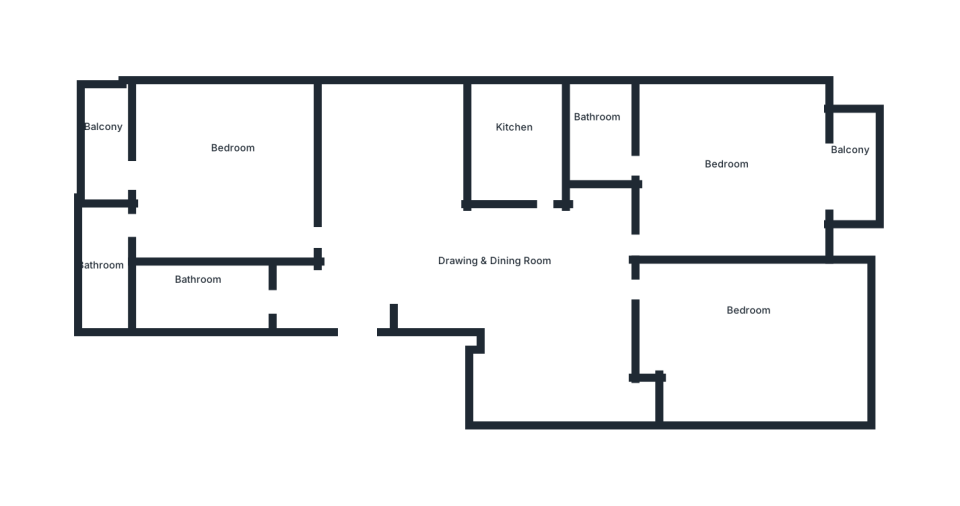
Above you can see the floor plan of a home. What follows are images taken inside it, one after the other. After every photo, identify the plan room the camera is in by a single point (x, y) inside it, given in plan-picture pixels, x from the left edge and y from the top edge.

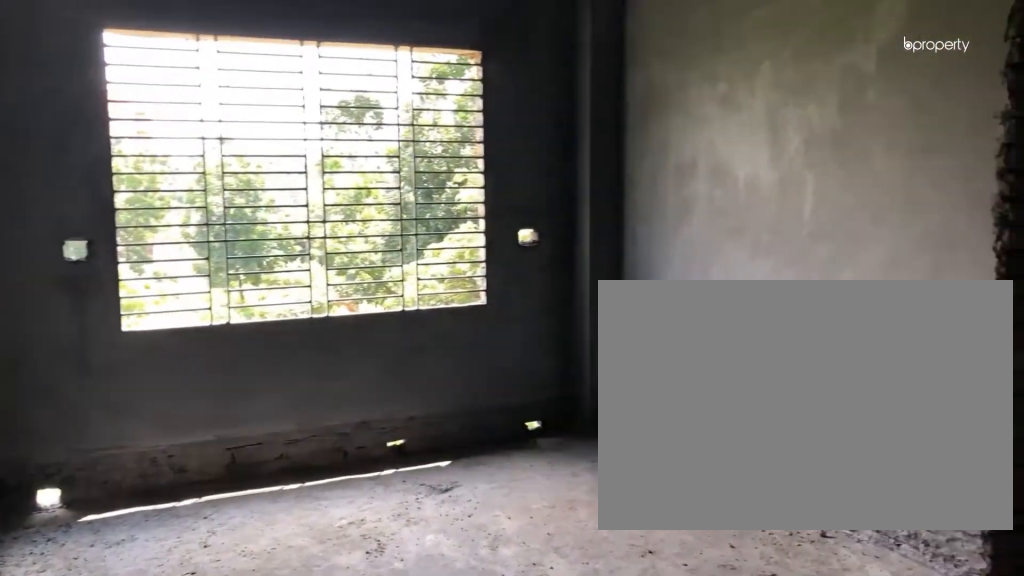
(377, 304)
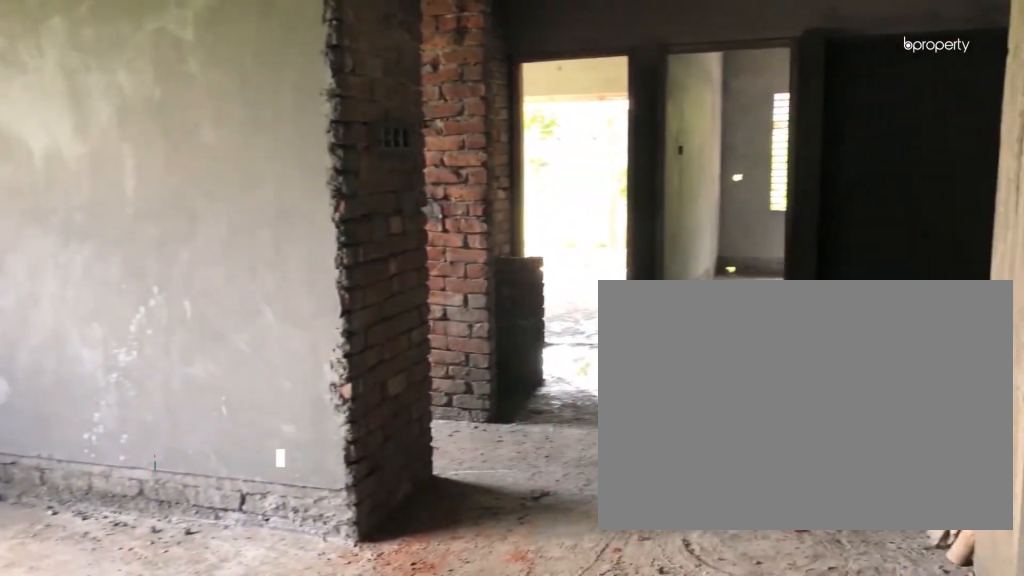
(377, 304)
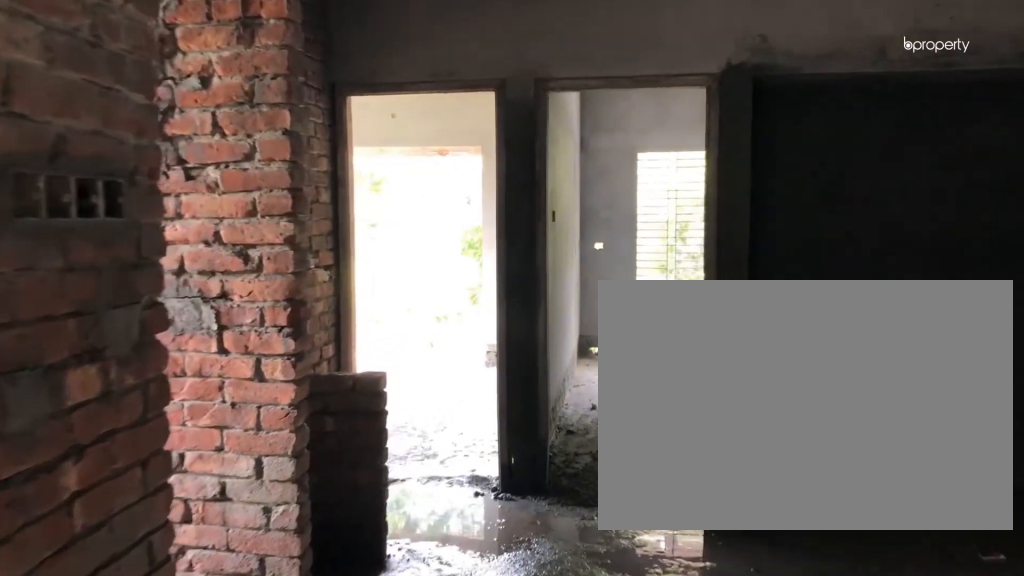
(533, 287)
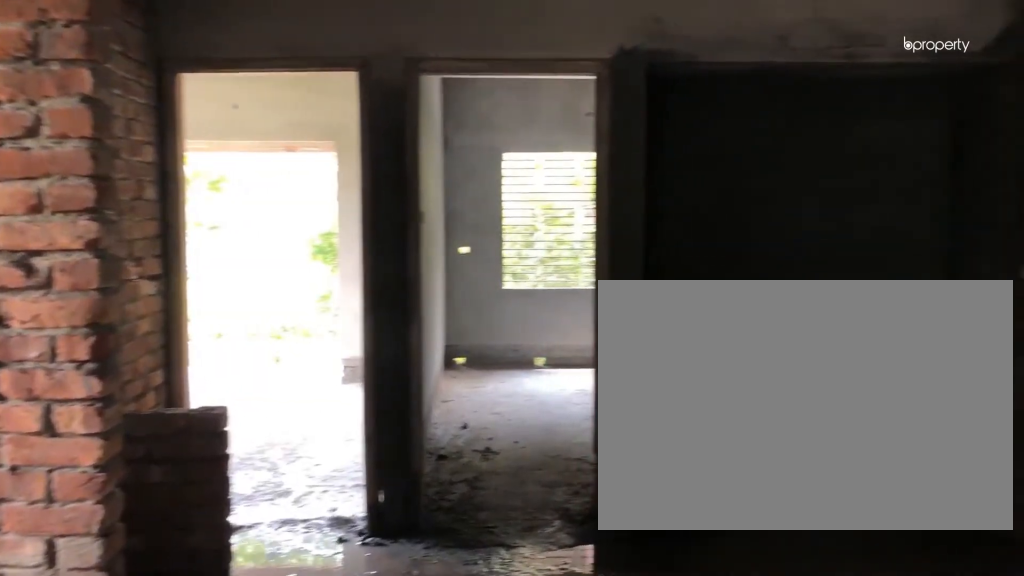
(533, 287)
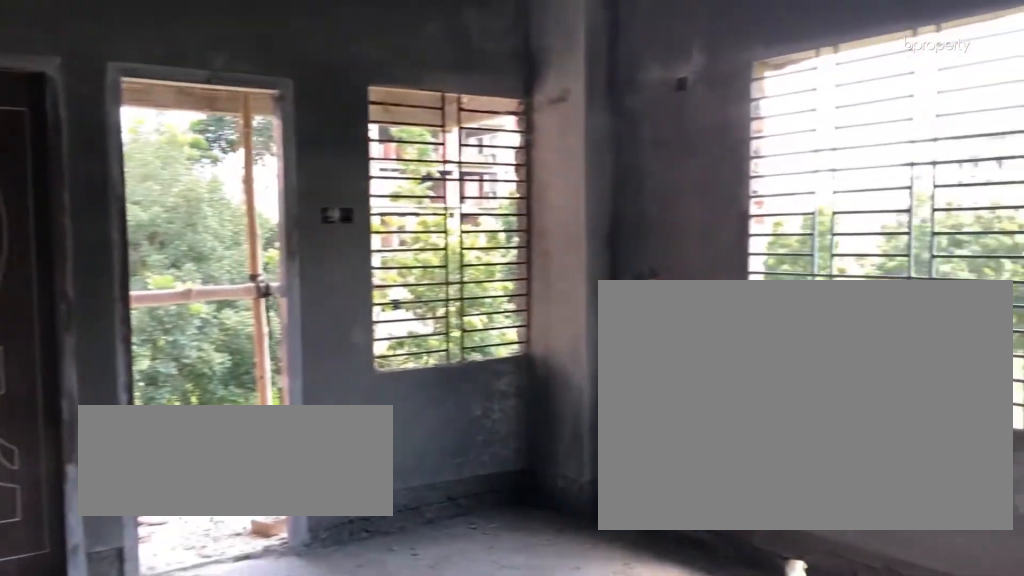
(234, 164)
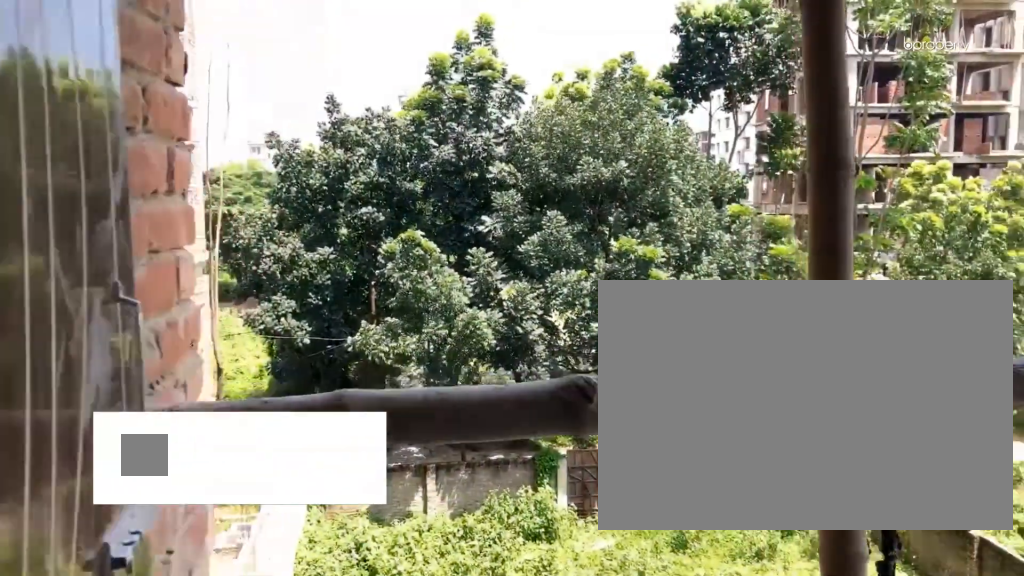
(116, 142)
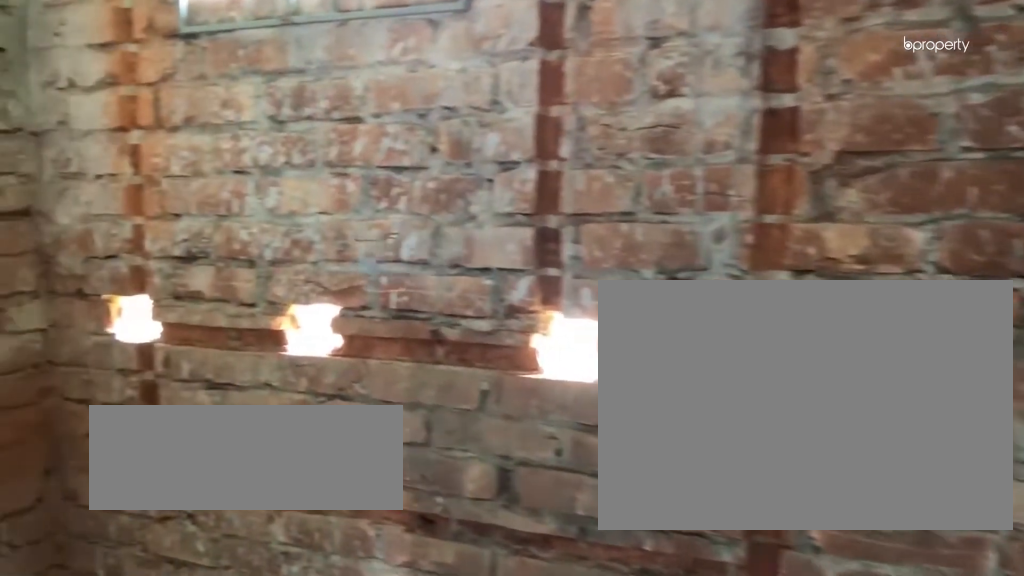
(105, 261)
